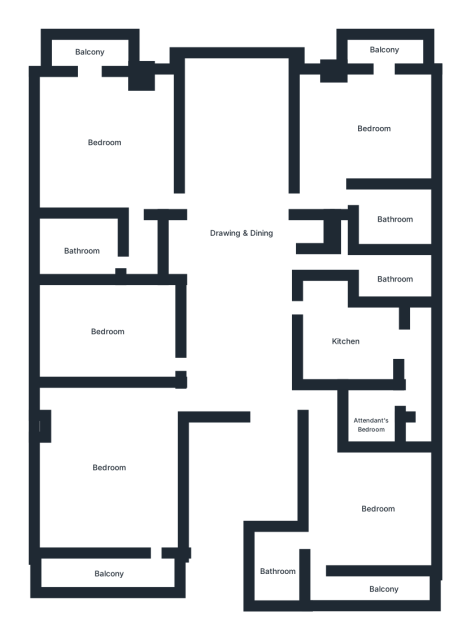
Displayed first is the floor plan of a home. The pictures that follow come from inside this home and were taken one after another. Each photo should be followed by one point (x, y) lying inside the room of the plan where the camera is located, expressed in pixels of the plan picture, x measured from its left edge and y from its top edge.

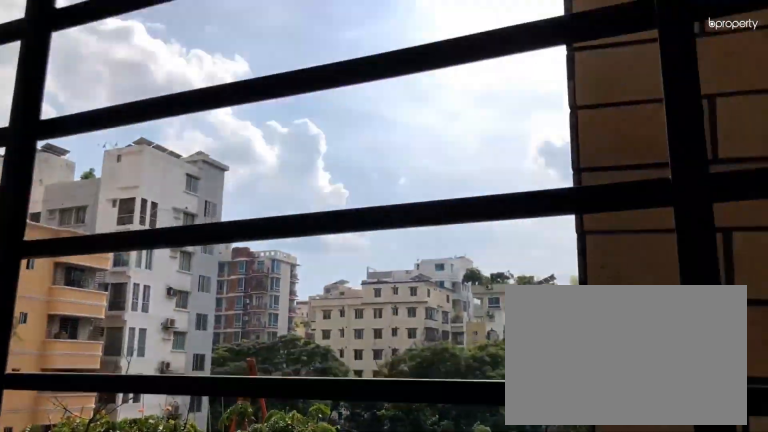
(383, 51)
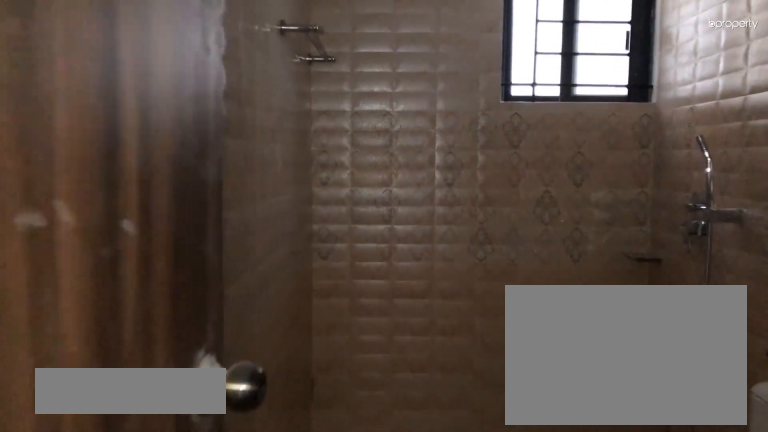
(393, 274)
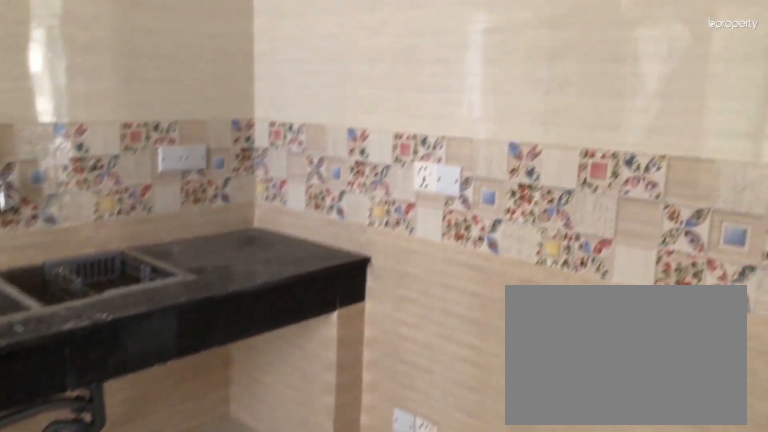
(354, 342)
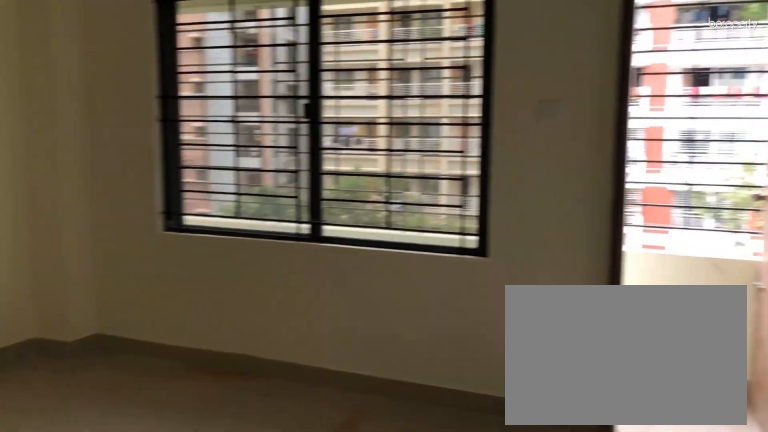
(373, 509)
